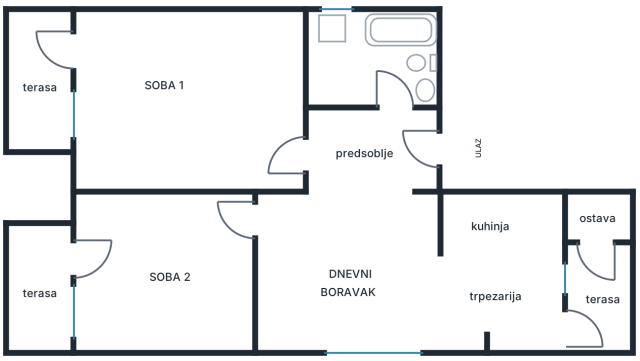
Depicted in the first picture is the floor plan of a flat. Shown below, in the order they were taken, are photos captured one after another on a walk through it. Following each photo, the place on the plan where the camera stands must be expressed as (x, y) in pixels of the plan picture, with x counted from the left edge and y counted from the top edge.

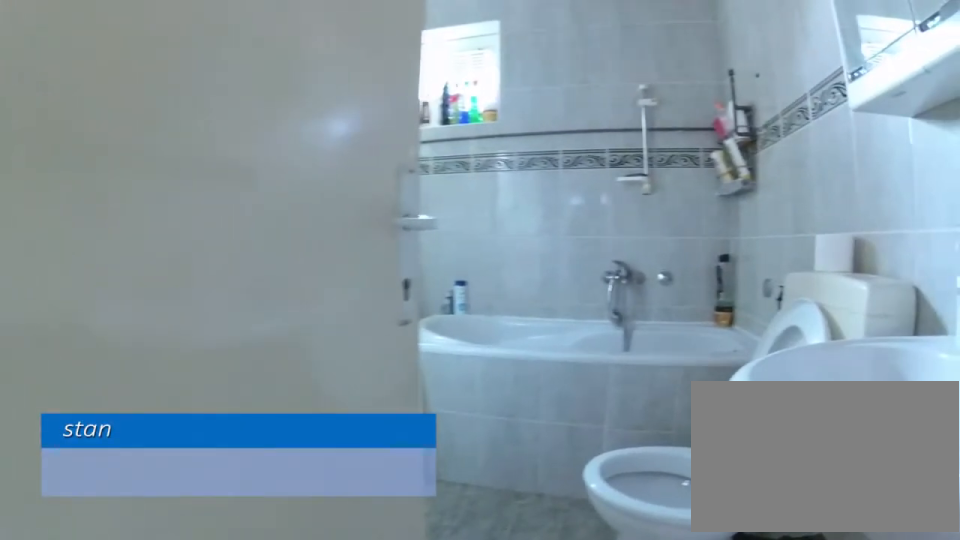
(414, 134)
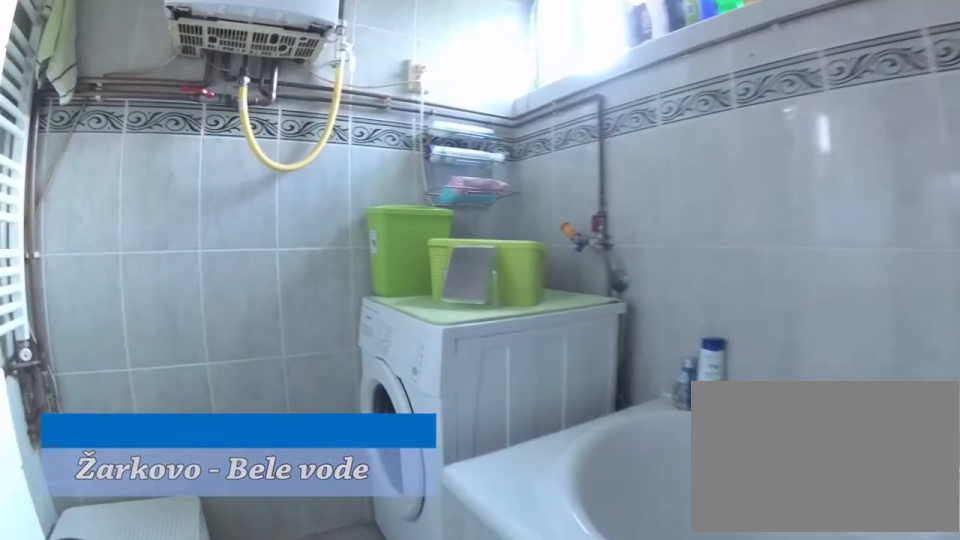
(408, 80)
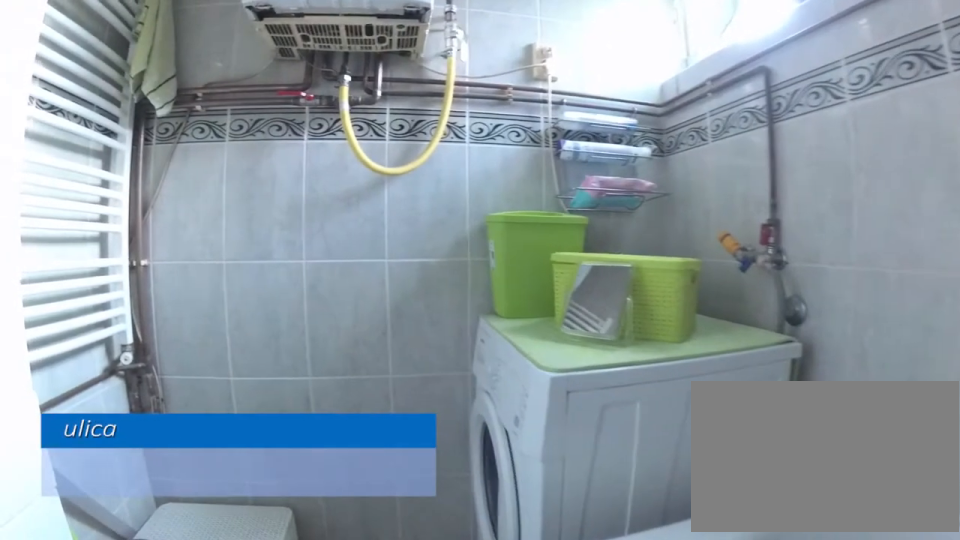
(407, 77)
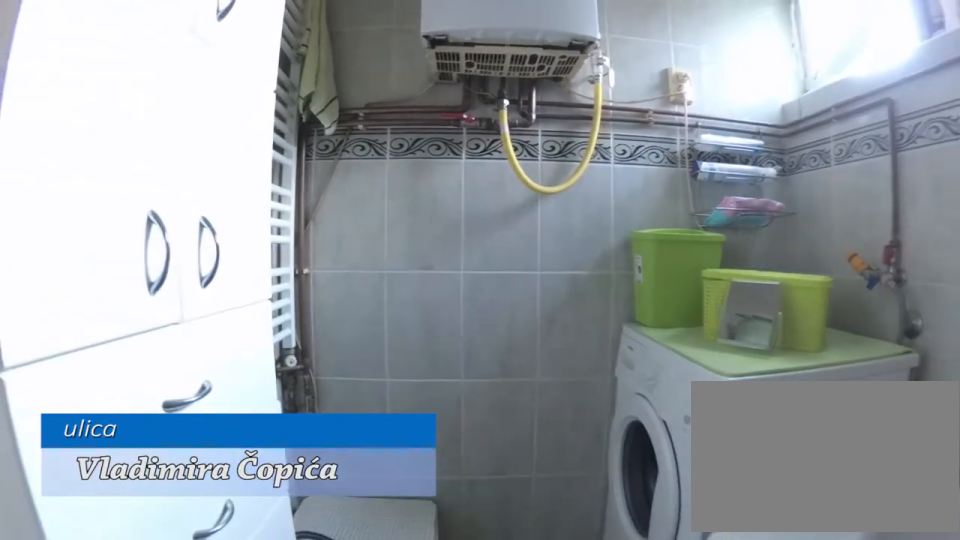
(409, 81)
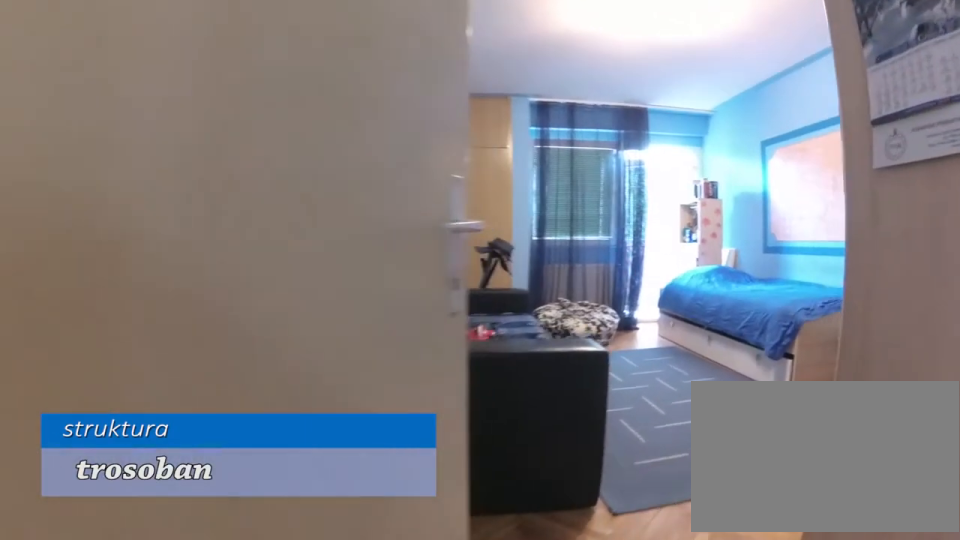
(328, 140)
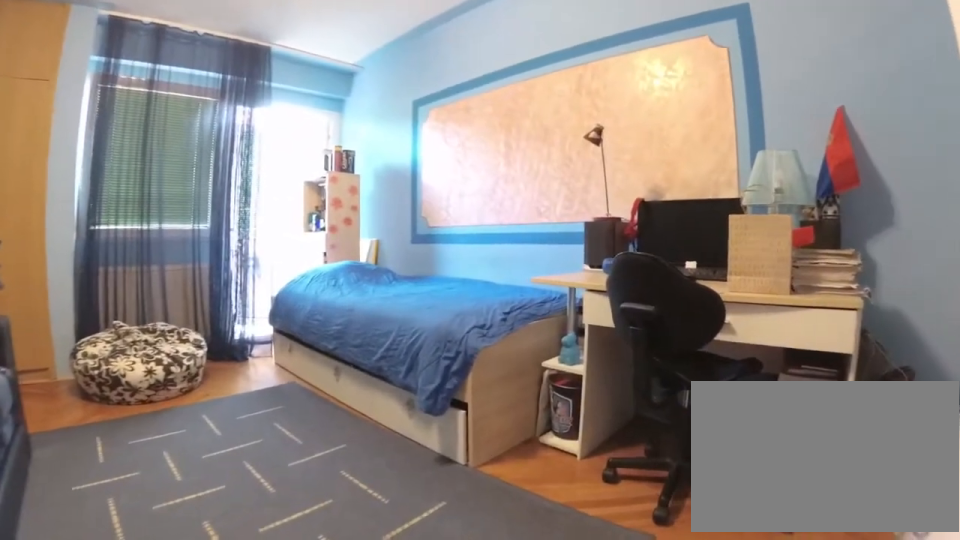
(296, 144)
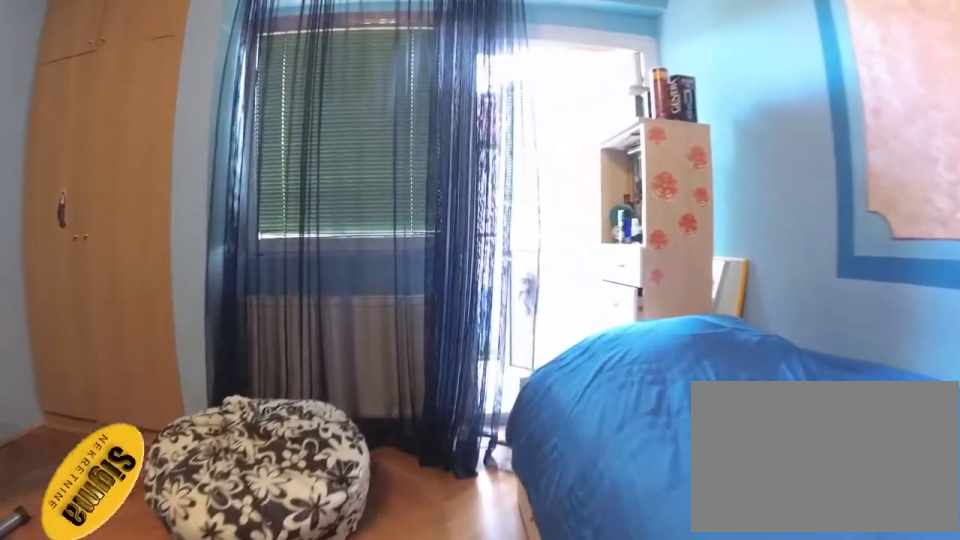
(215, 105)
